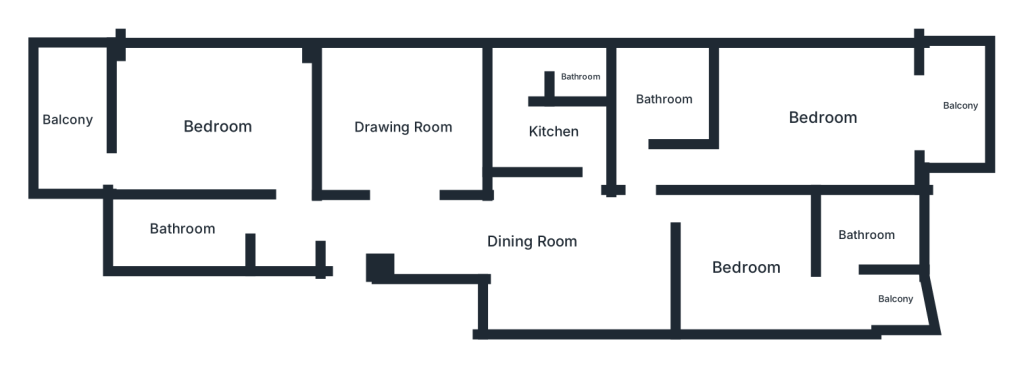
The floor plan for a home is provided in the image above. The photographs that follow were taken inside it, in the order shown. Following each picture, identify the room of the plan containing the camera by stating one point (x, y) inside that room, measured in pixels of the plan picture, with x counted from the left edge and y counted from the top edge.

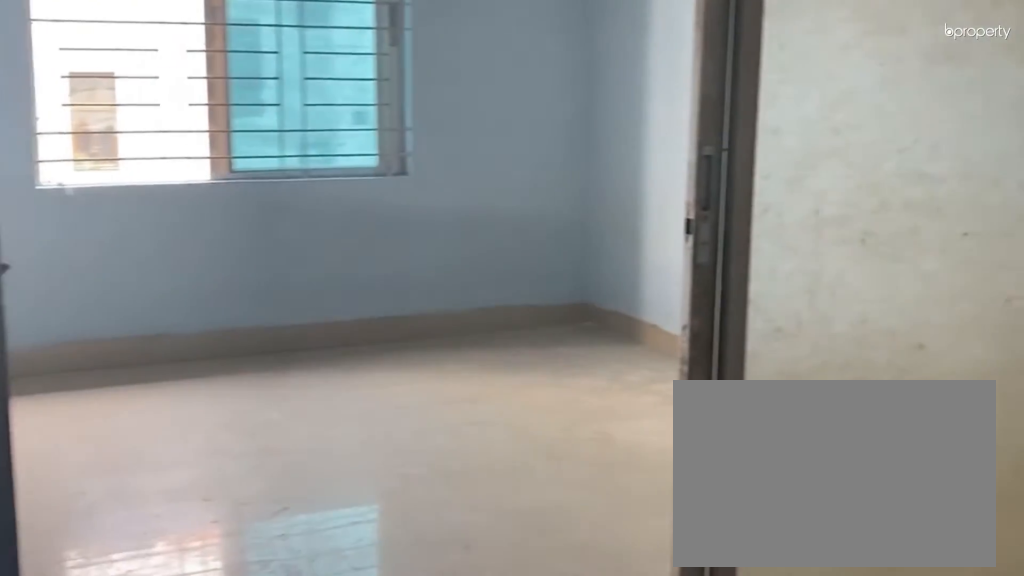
(382, 232)
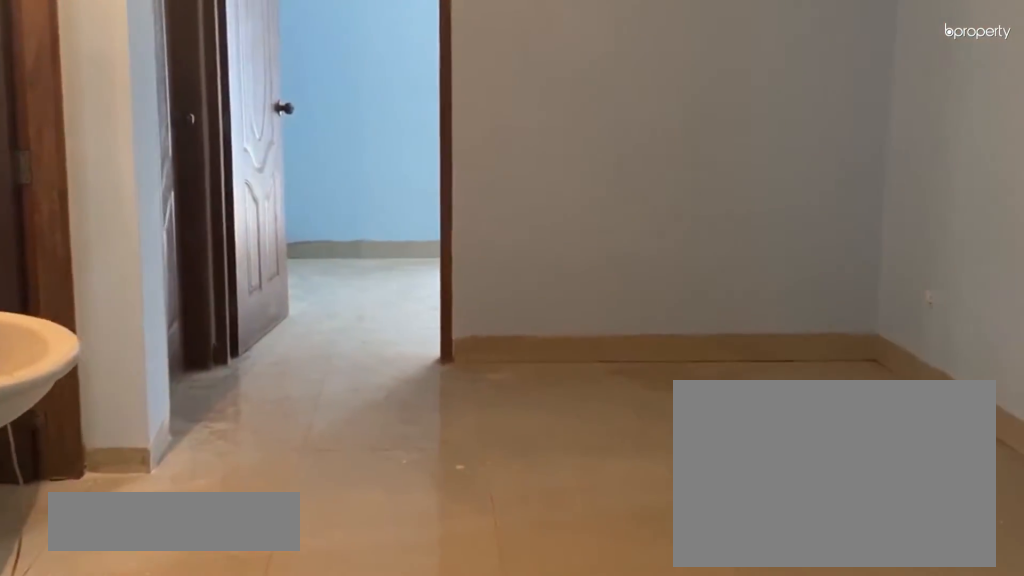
(531, 241)
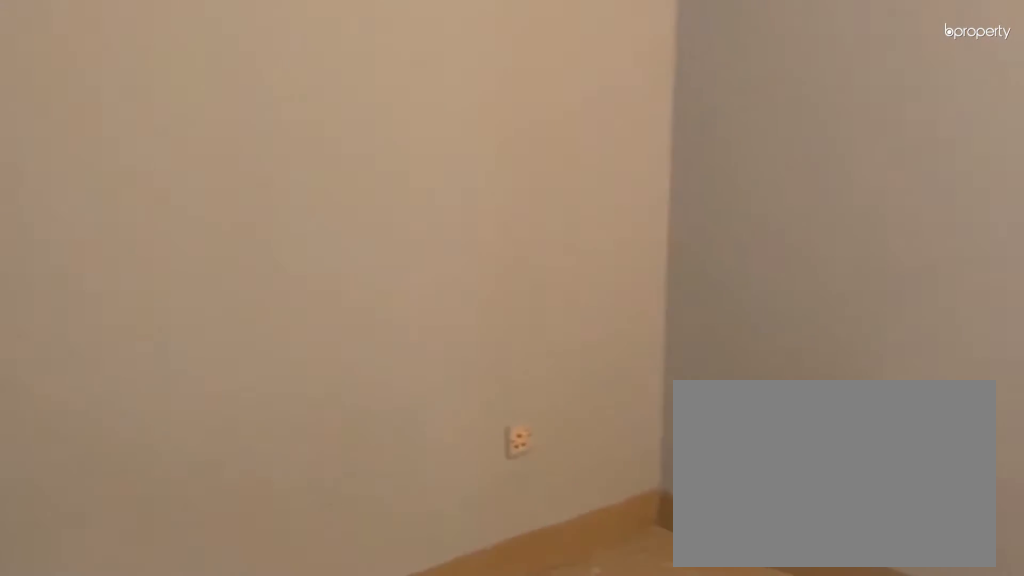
(531, 241)
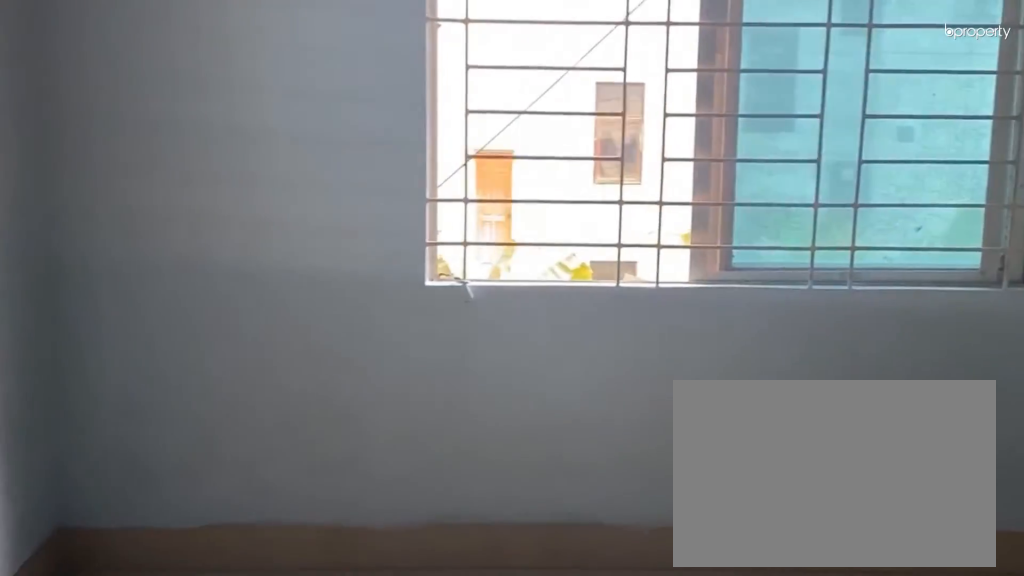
(405, 122)
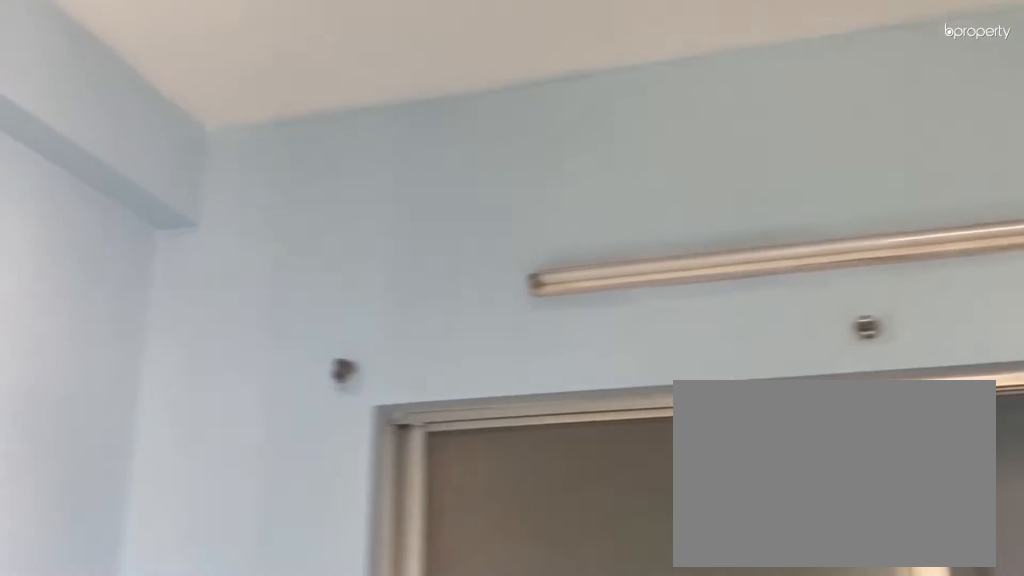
(405, 122)
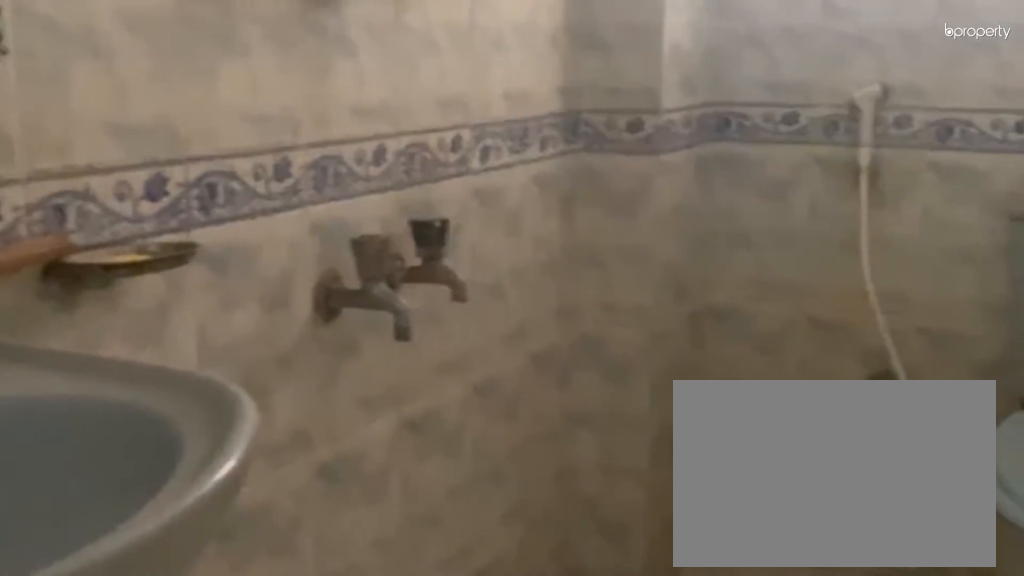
(182, 227)
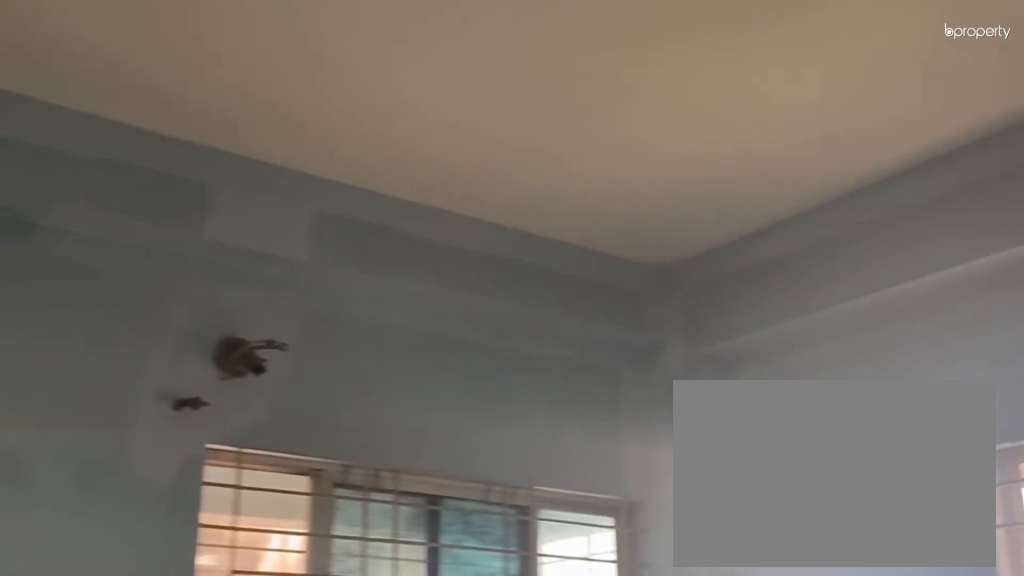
(216, 126)
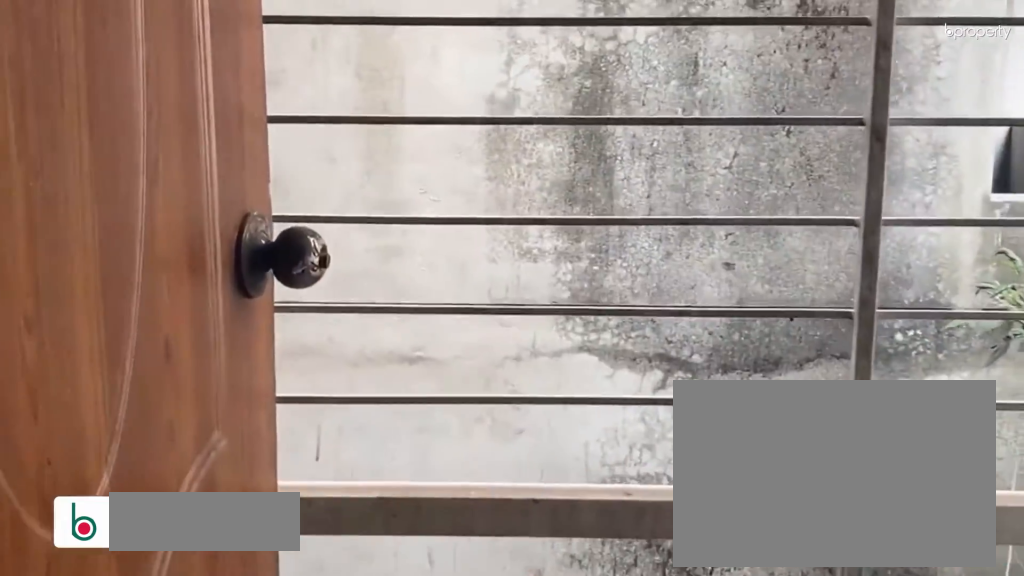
(66, 120)
